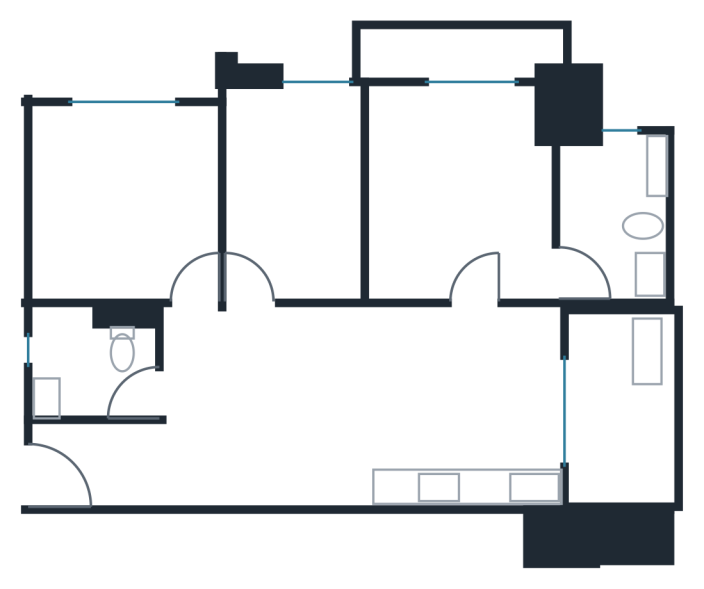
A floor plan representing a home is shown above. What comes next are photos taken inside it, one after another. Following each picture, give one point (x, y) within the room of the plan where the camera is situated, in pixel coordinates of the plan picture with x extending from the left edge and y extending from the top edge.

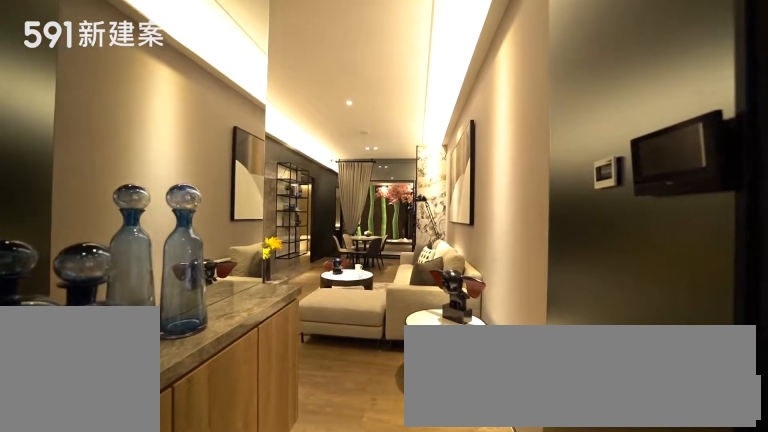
(102, 461)
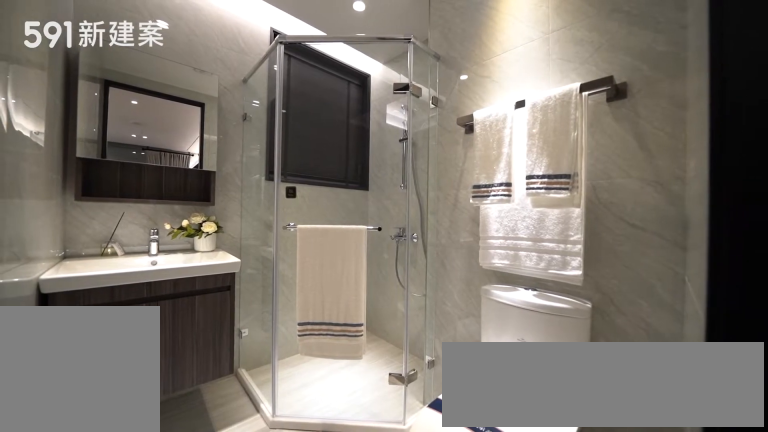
(91, 363)
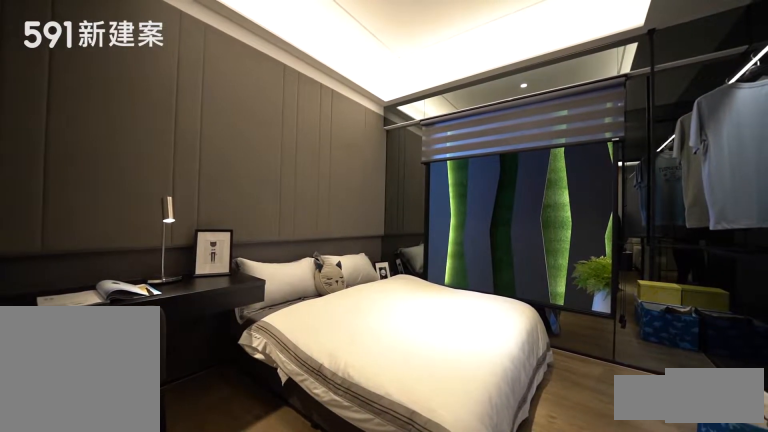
(120, 198)
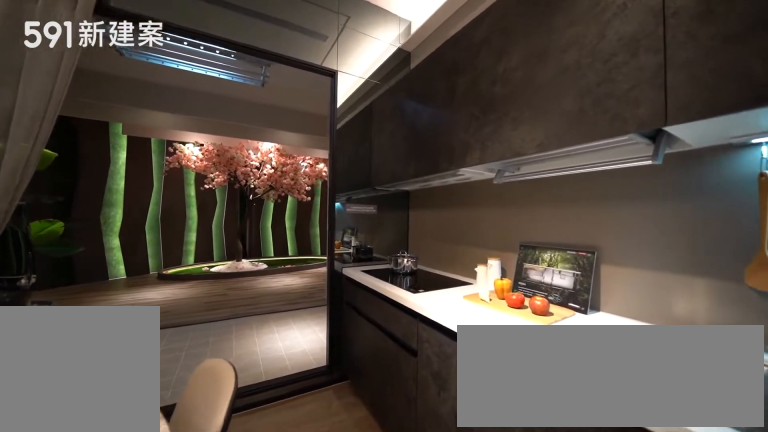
(468, 408)
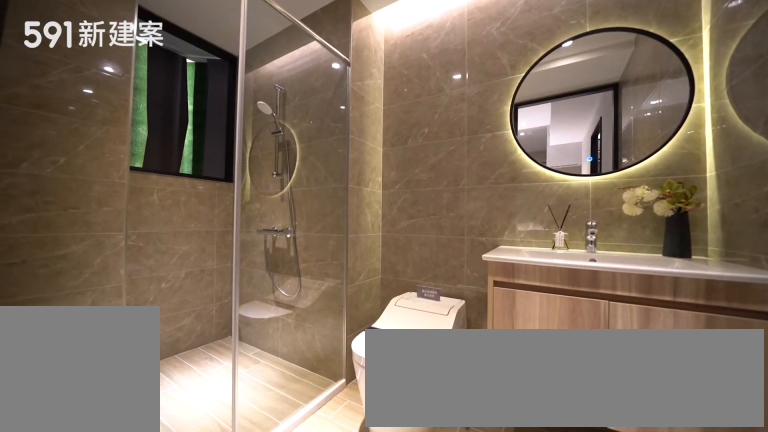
(621, 214)
